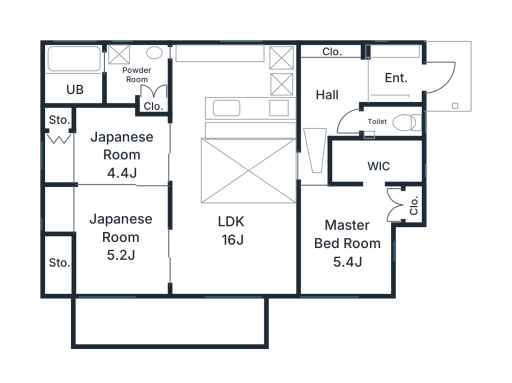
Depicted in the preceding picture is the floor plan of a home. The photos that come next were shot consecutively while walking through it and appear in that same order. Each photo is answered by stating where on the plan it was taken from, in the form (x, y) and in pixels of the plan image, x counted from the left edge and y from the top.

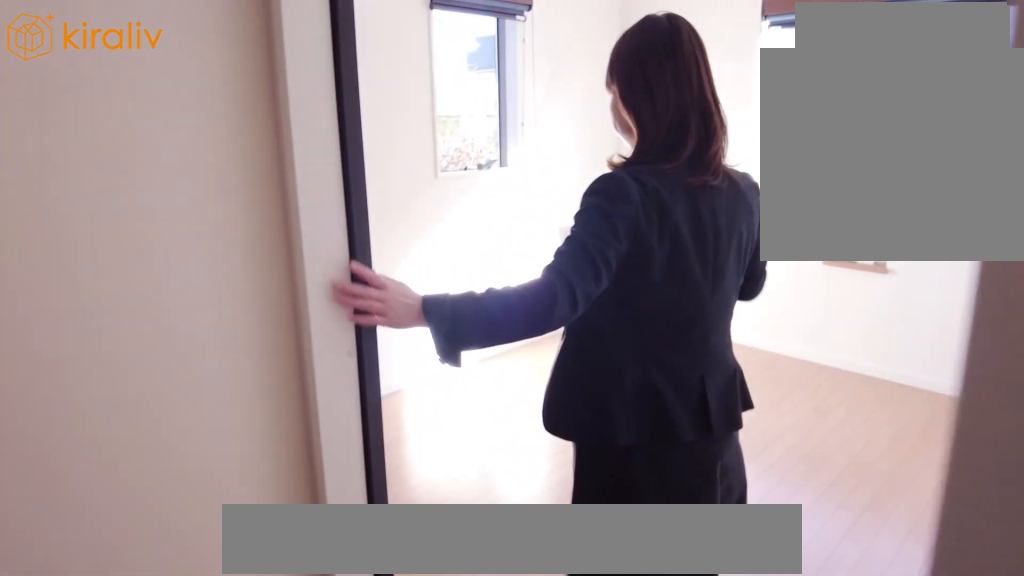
(316, 201)
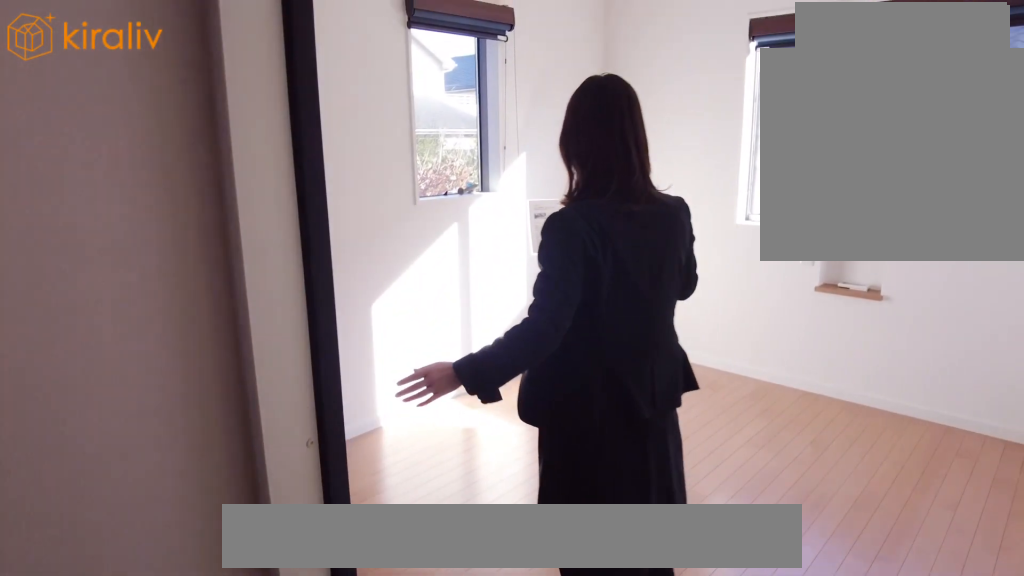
(316, 202)
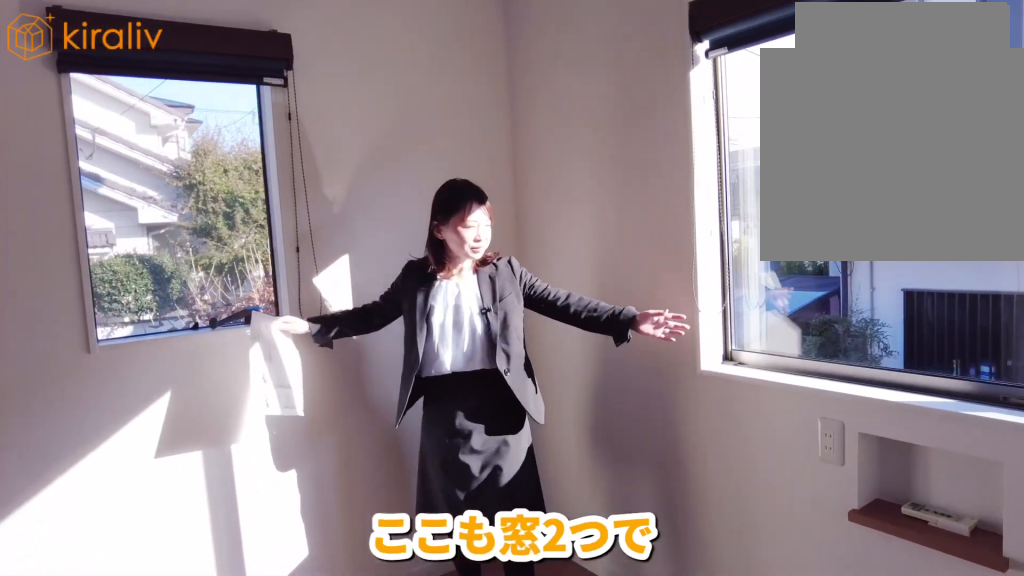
(370, 281)
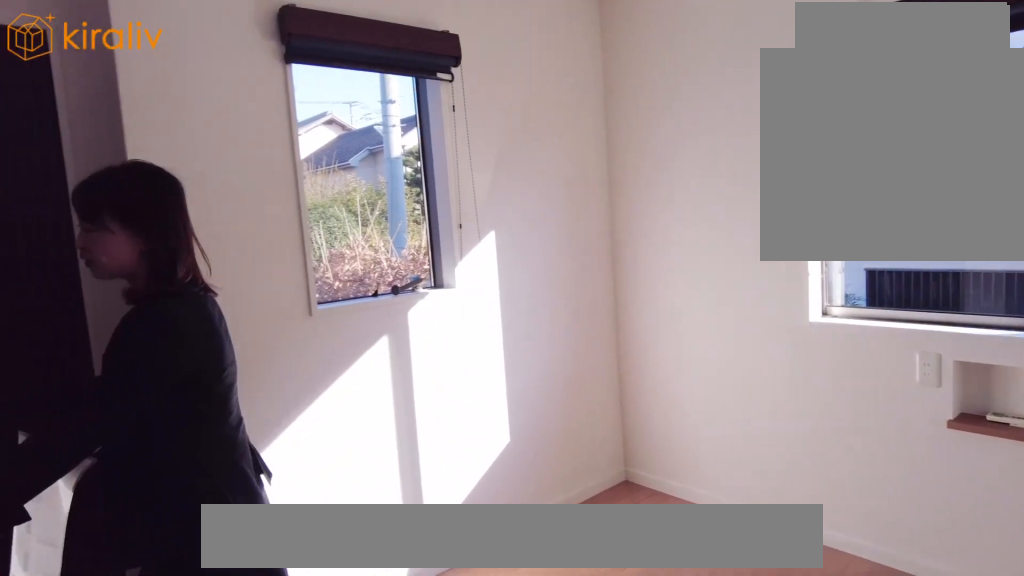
(371, 262)
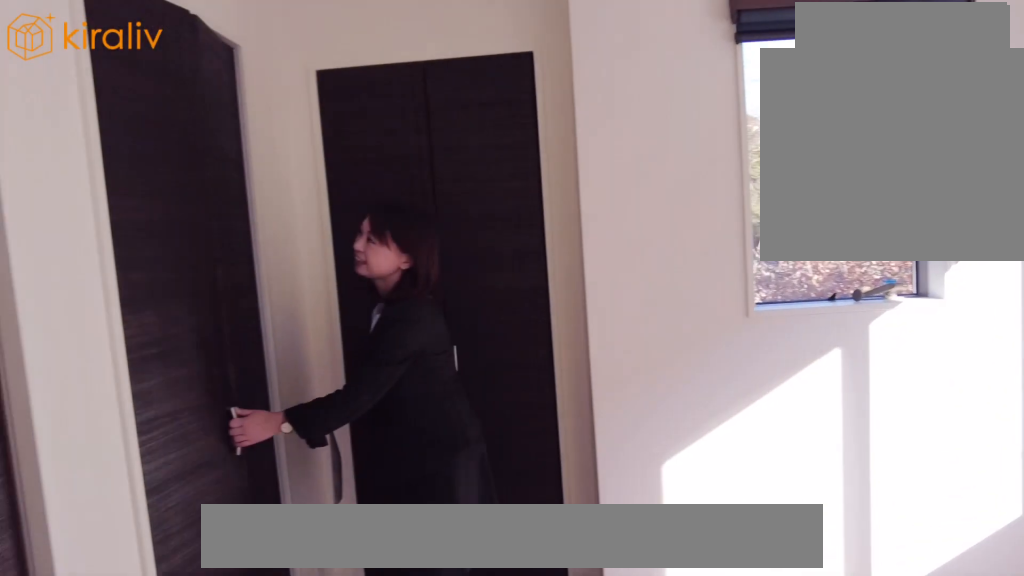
(370, 247)
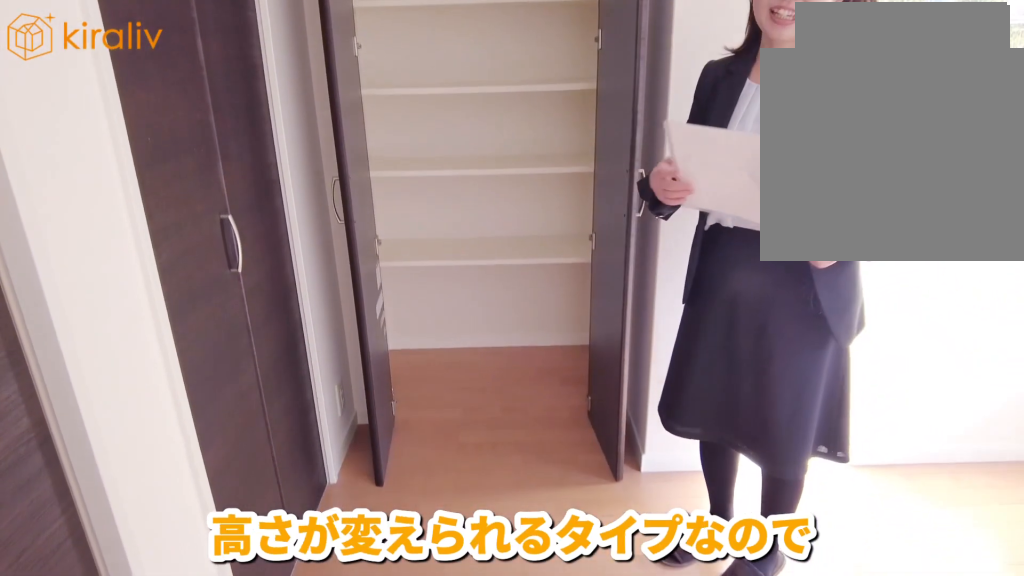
(345, 221)
